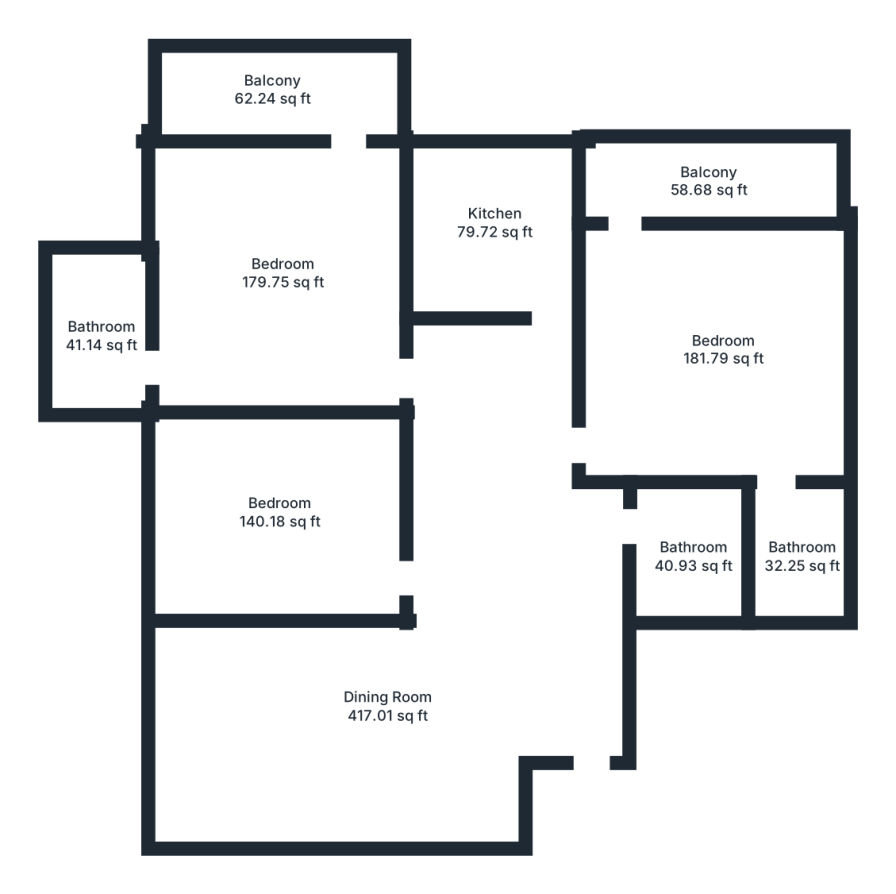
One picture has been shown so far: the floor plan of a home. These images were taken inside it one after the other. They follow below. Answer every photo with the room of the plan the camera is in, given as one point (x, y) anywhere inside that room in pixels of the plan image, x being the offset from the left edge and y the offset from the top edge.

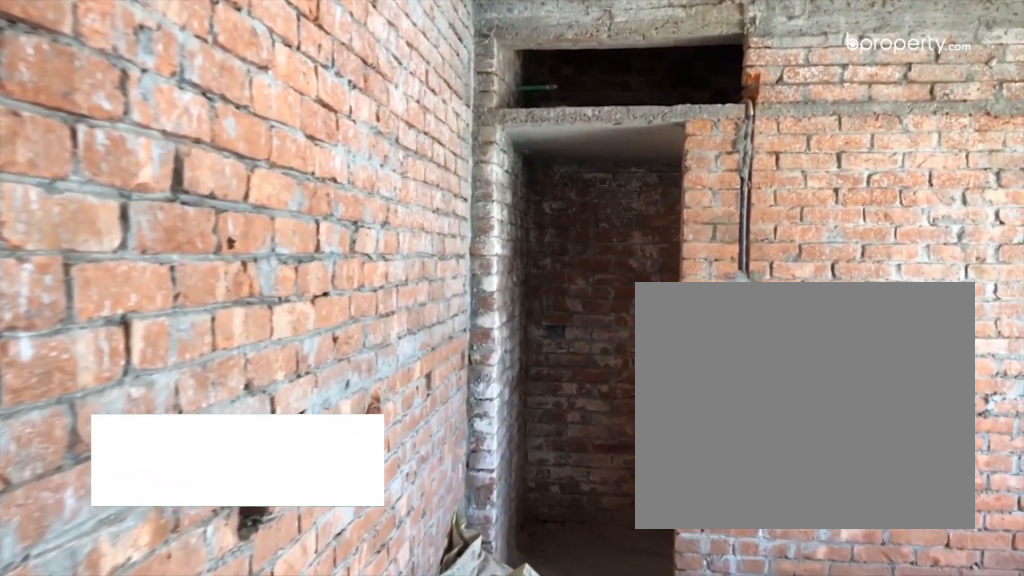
(285, 278)
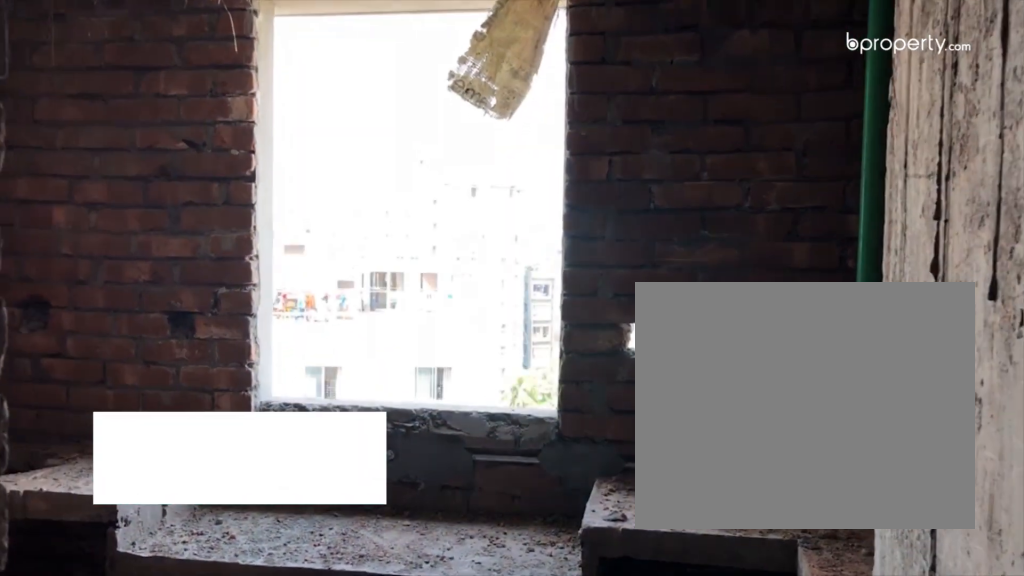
(504, 231)
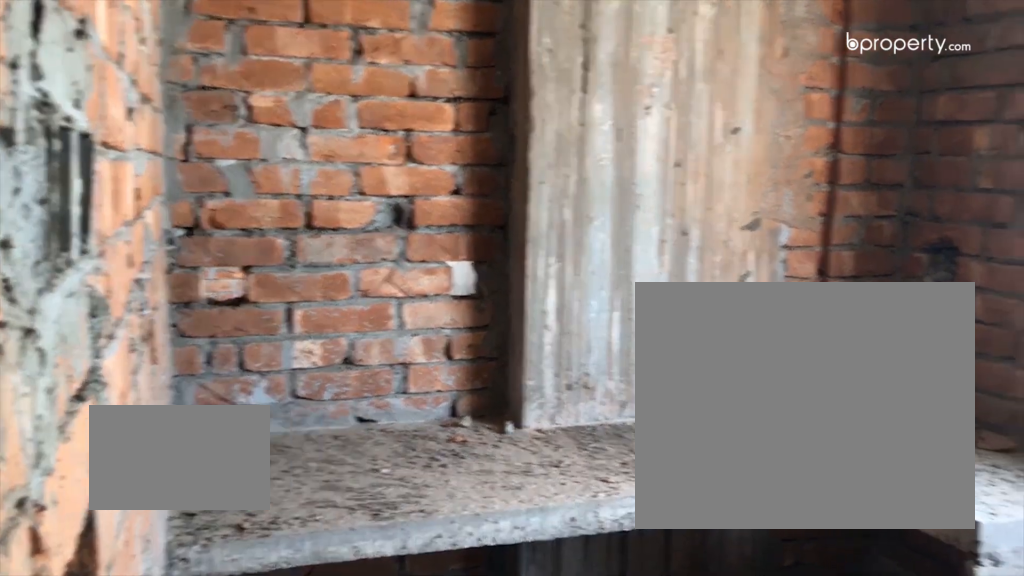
(504, 230)
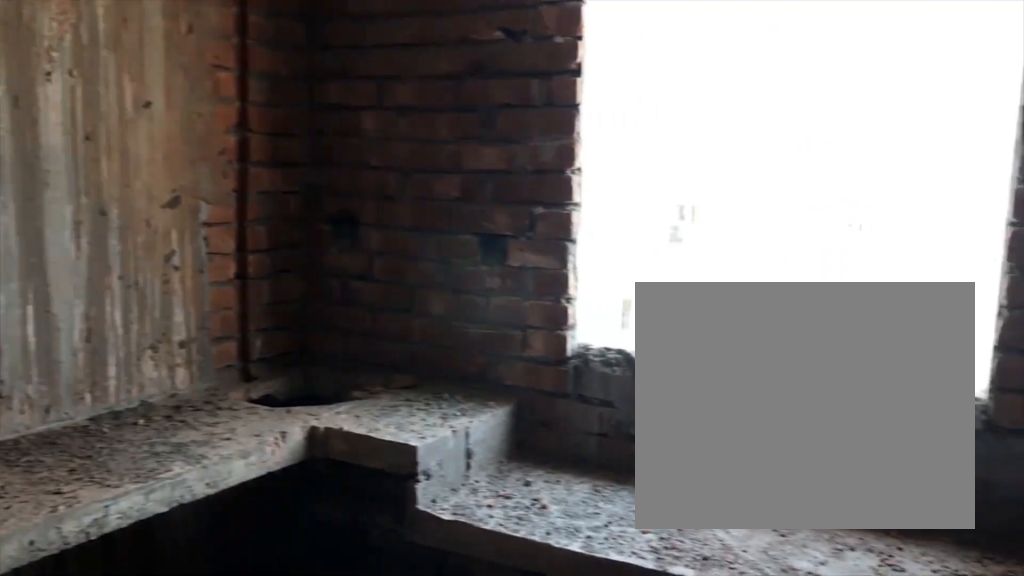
(504, 230)
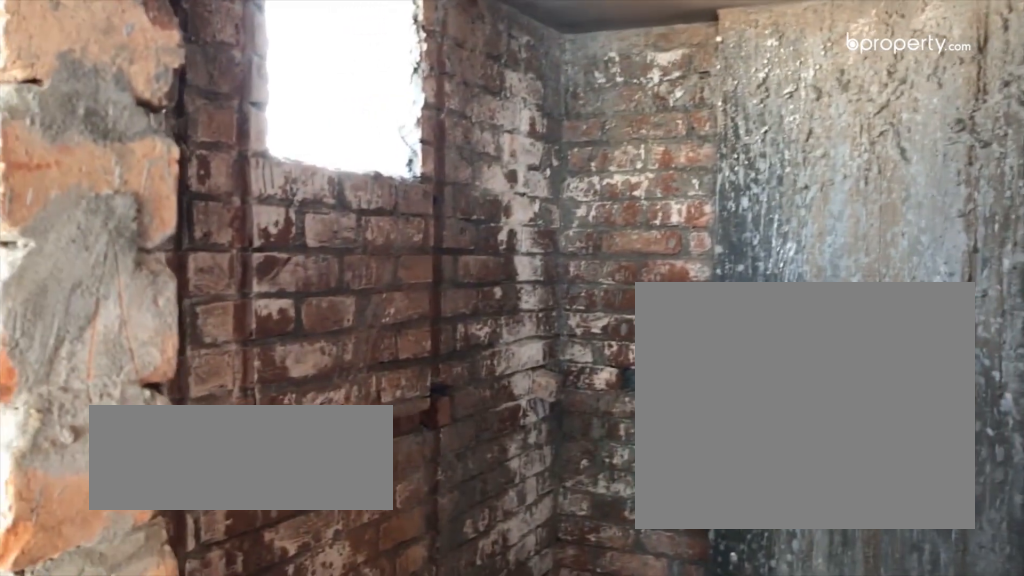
(796, 555)
